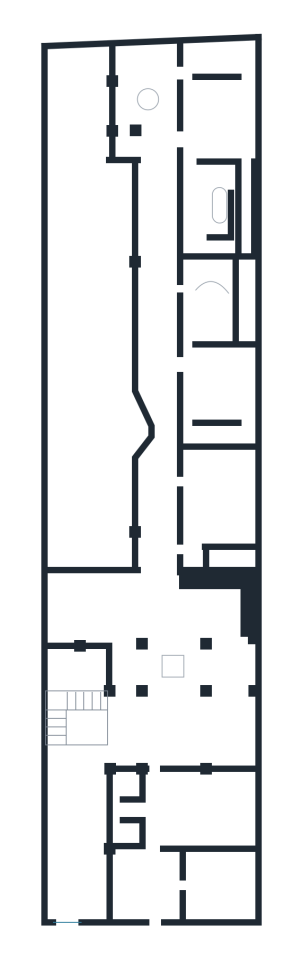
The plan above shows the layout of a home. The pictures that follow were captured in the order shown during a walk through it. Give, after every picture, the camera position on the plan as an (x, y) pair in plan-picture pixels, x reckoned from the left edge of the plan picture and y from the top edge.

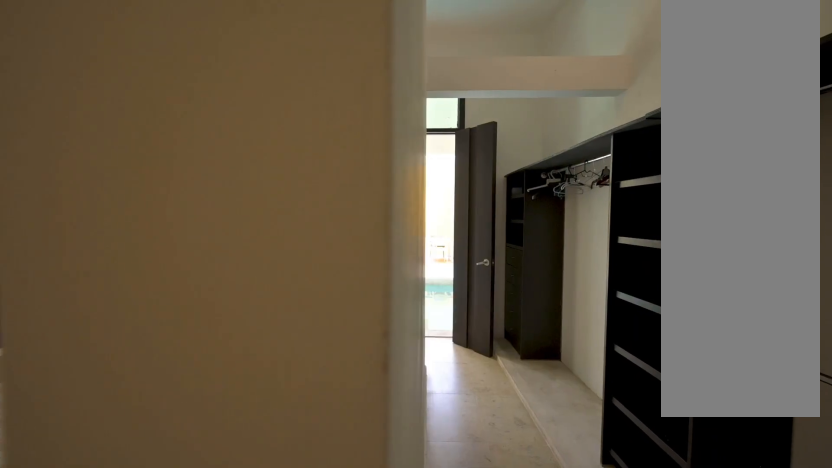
(229, 144)
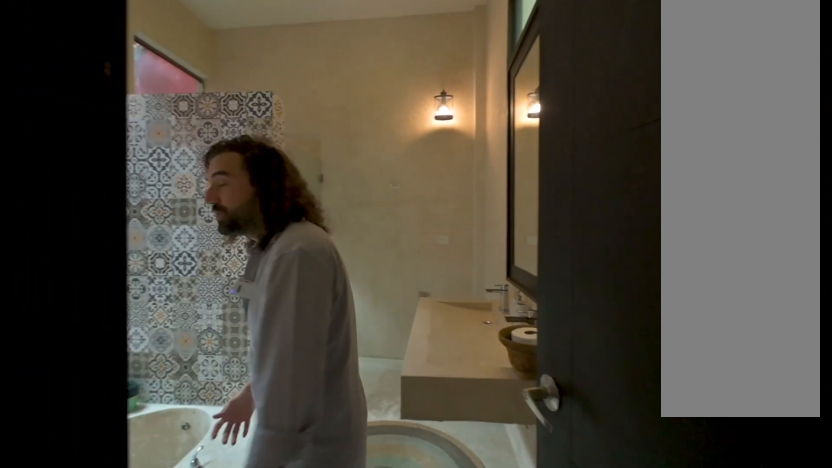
(191, 172)
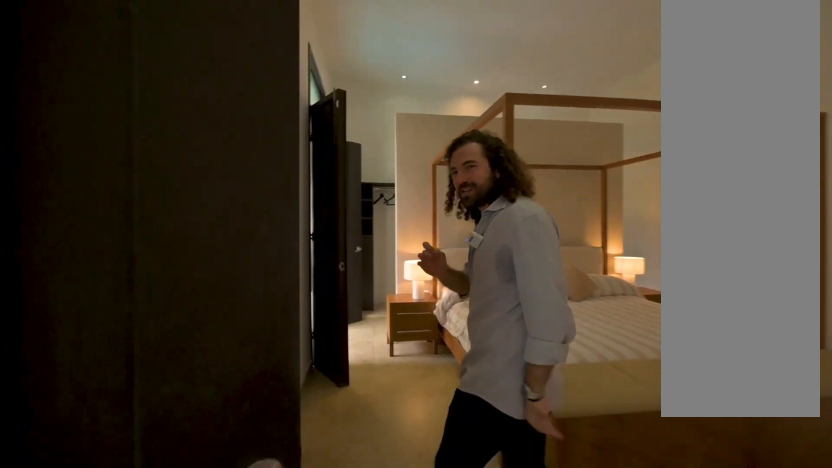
(193, 123)
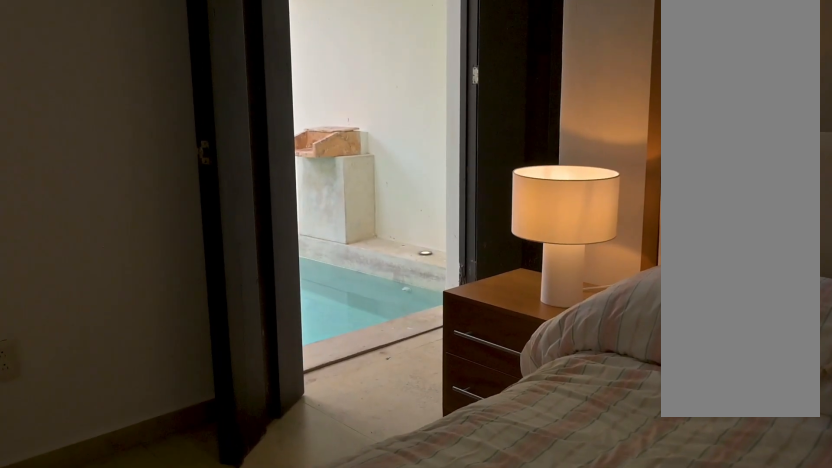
(195, 66)
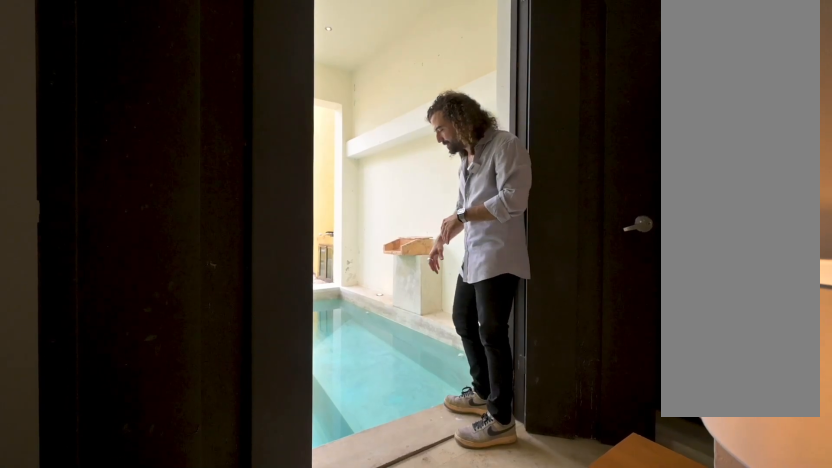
(195, 66)
